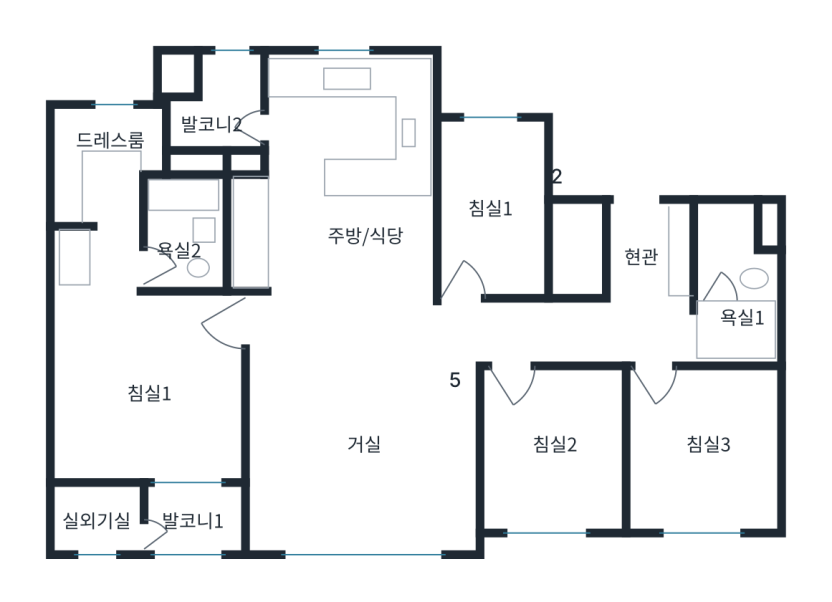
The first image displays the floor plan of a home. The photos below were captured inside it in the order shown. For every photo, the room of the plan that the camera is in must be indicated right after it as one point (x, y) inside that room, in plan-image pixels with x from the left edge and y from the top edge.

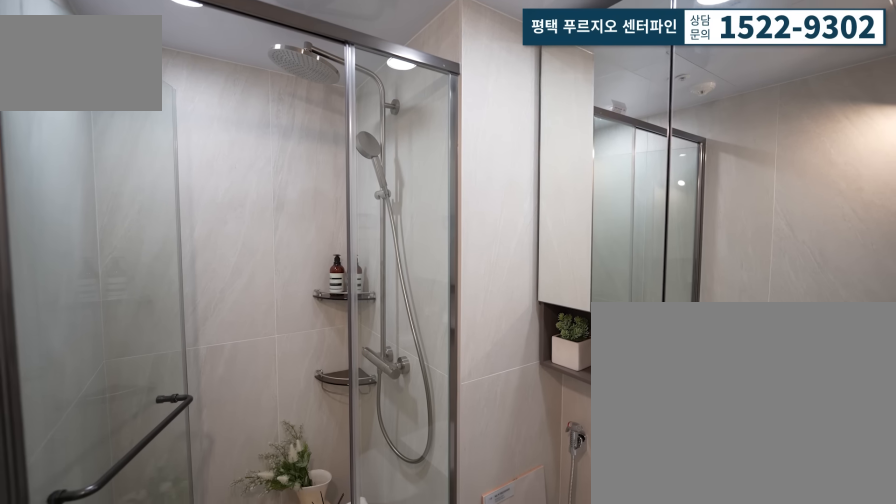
(722, 310)
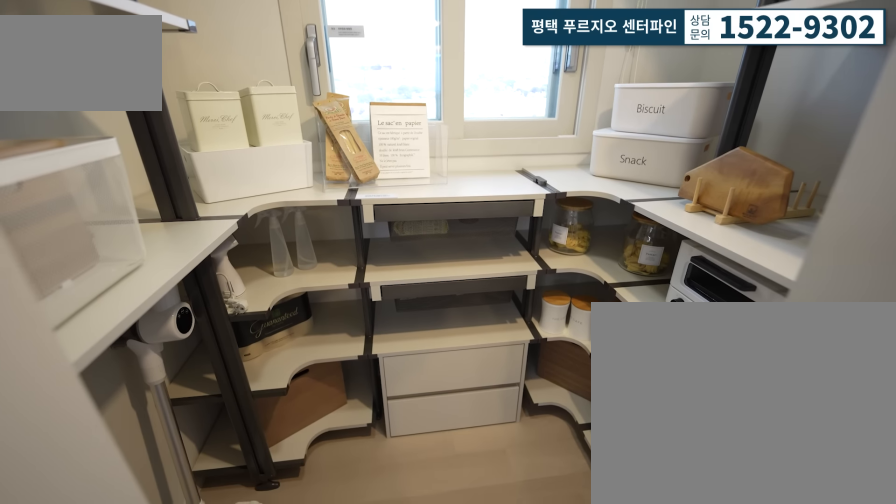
(490, 232)
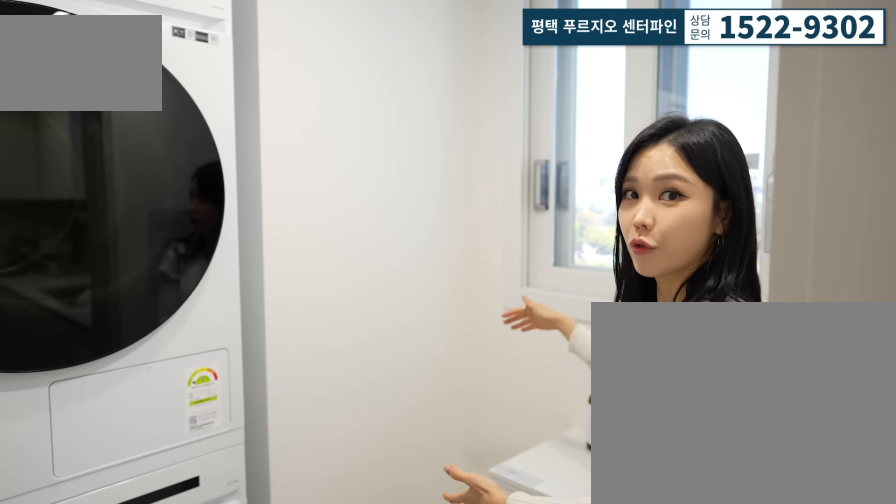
(207, 102)
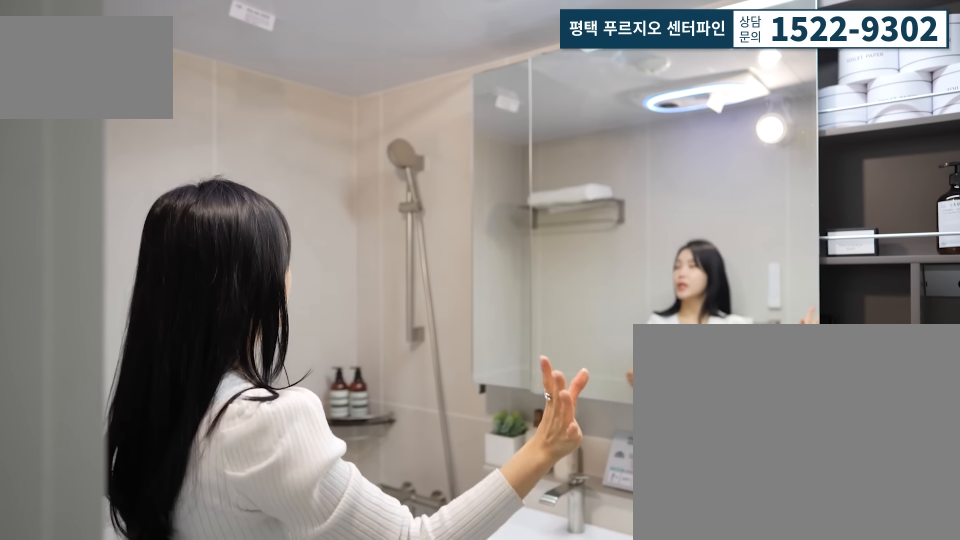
(182, 262)
